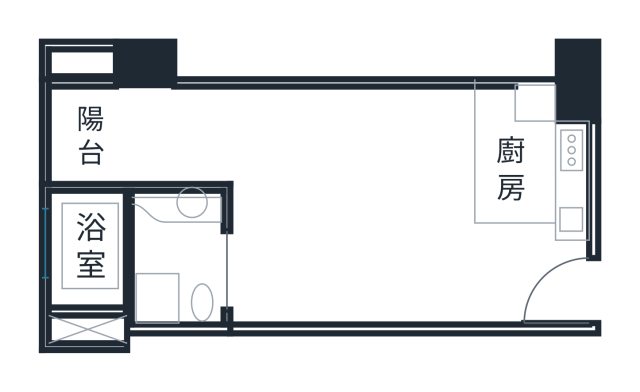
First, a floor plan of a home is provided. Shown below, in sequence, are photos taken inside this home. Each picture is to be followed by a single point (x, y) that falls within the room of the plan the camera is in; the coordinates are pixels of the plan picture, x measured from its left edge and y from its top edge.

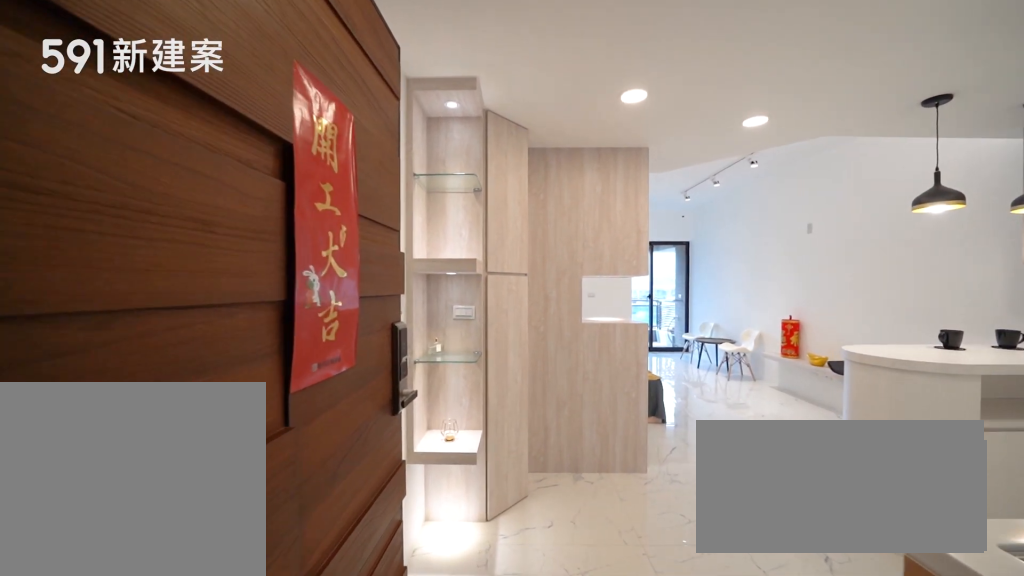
(530, 290)
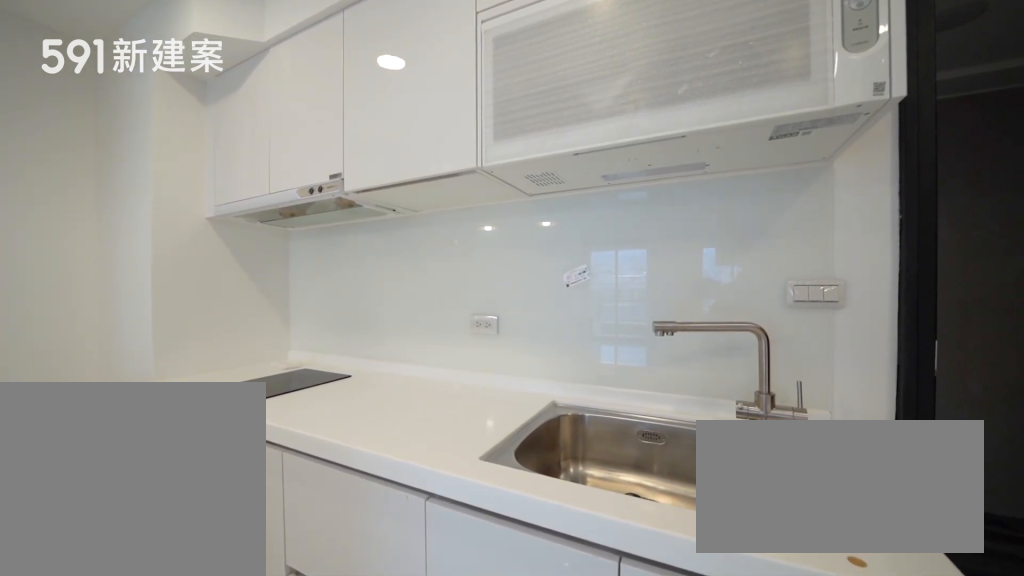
(530, 170)
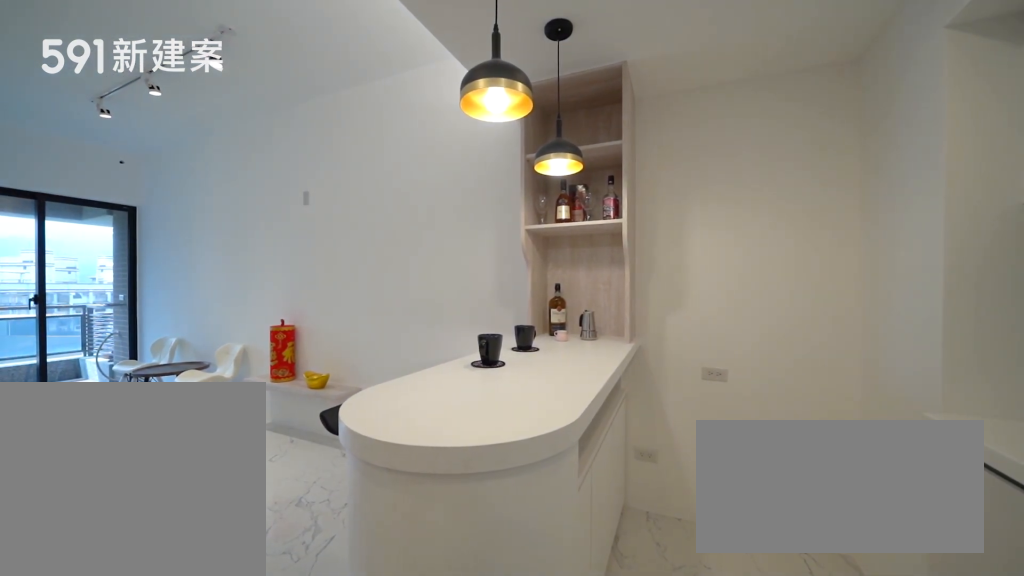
(431, 139)
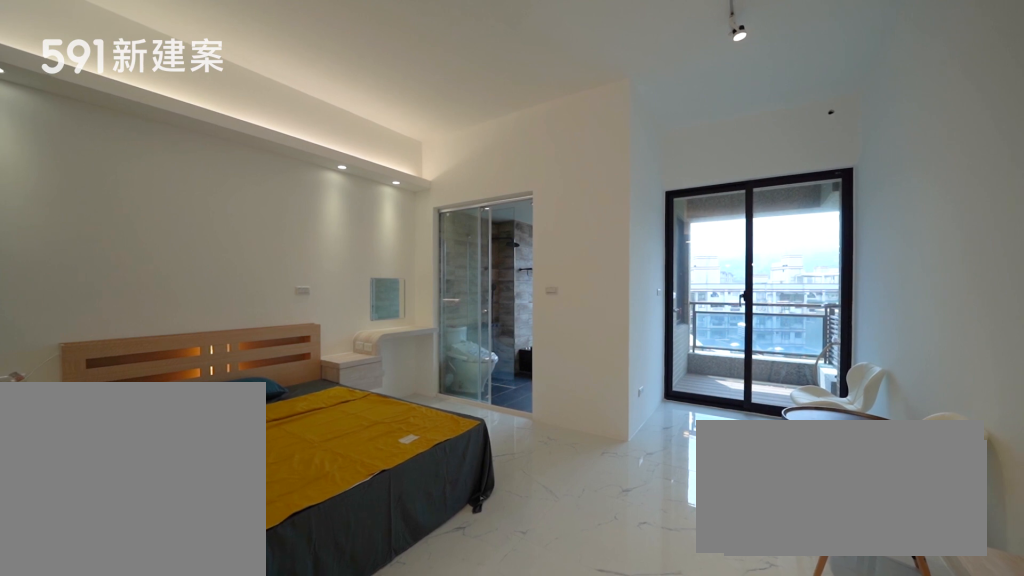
(332, 200)
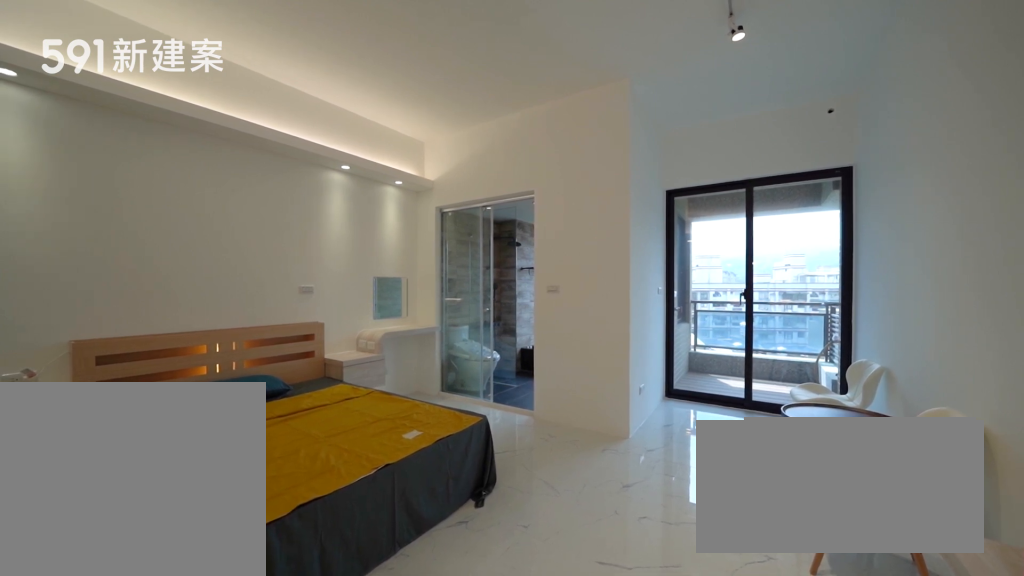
(332, 200)
